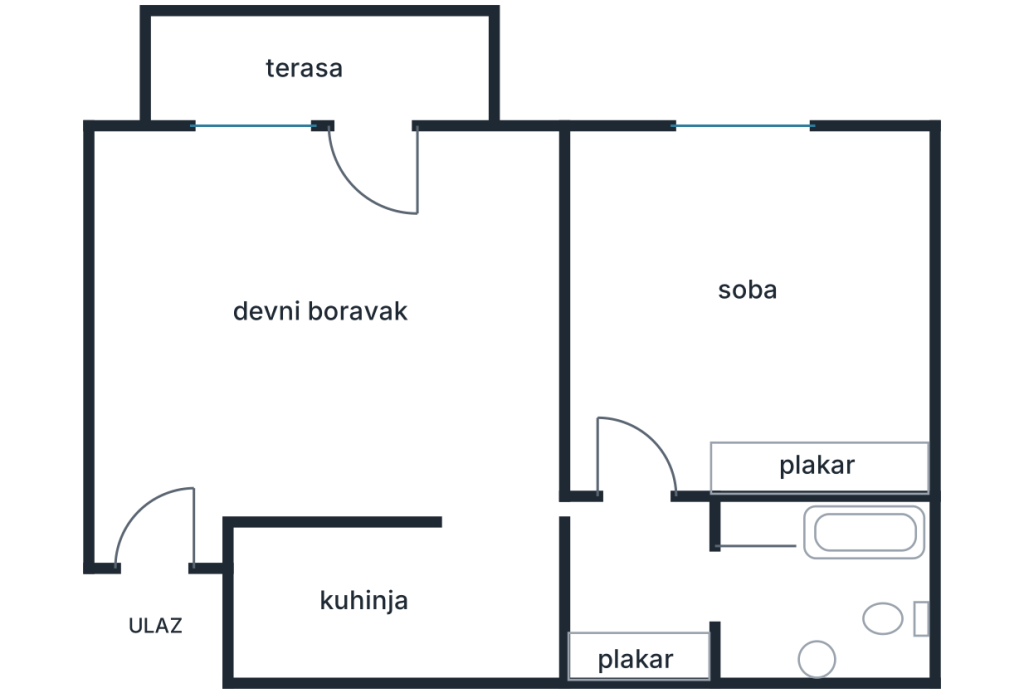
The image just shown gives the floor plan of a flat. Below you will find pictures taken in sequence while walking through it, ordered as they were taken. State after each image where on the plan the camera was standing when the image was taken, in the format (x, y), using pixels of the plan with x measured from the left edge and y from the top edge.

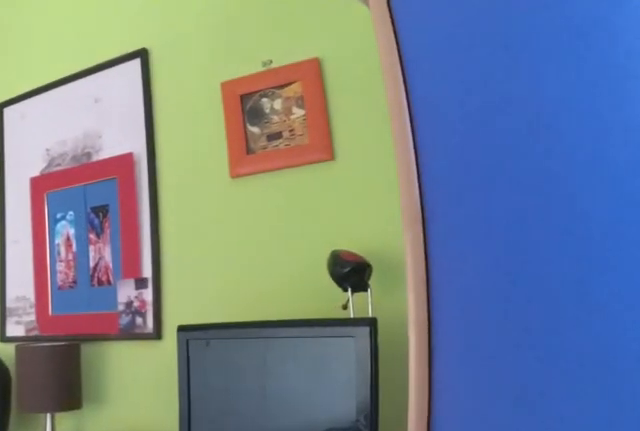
(665, 236)
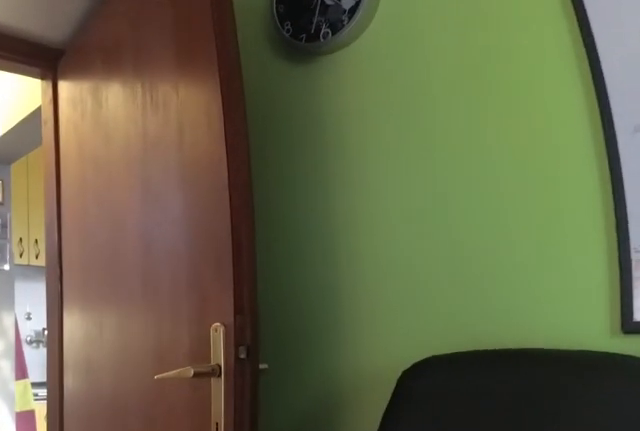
(652, 324)
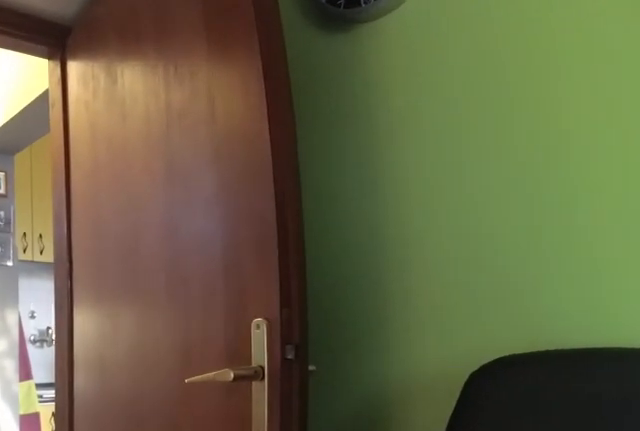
(652, 338)
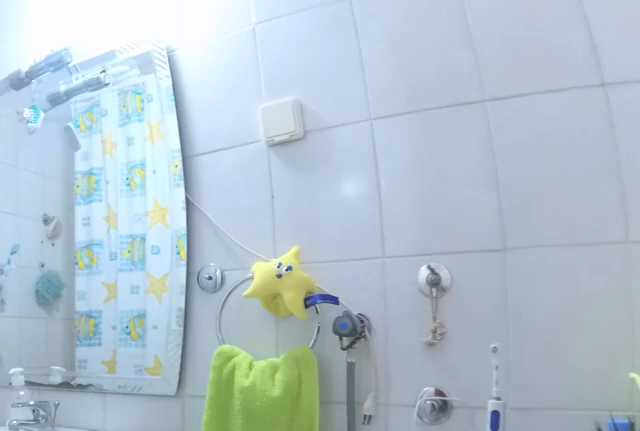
(712, 556)
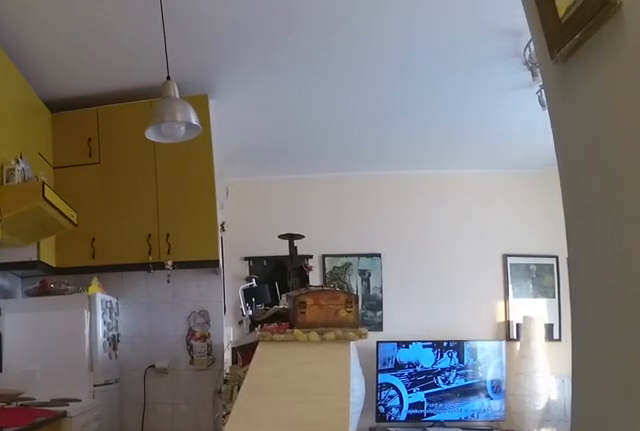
(625, 561)
